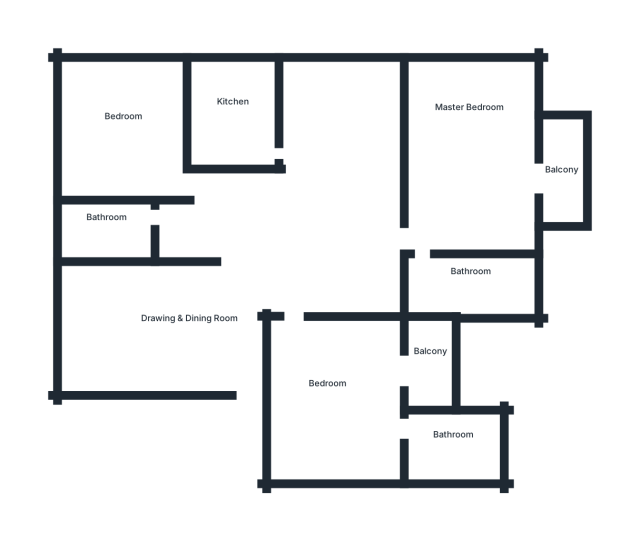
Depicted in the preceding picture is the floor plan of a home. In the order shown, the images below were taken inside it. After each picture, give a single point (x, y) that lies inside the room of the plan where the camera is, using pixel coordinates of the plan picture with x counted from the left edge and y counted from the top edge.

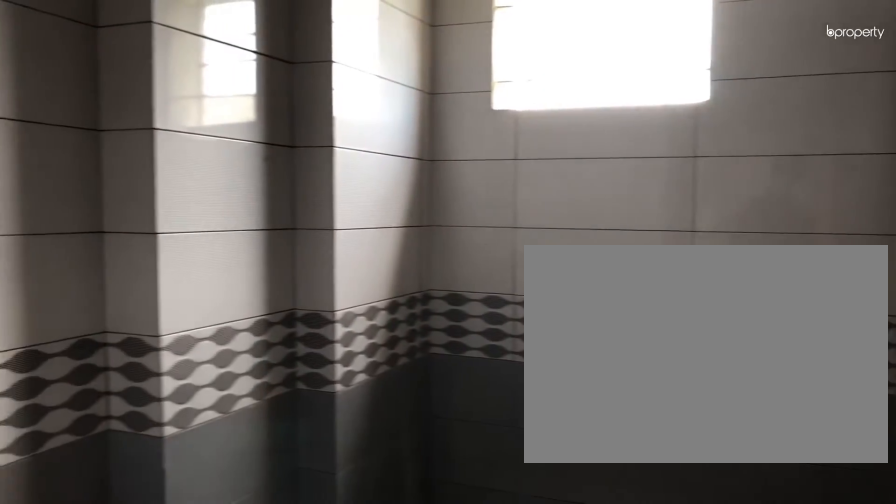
(96, 219)
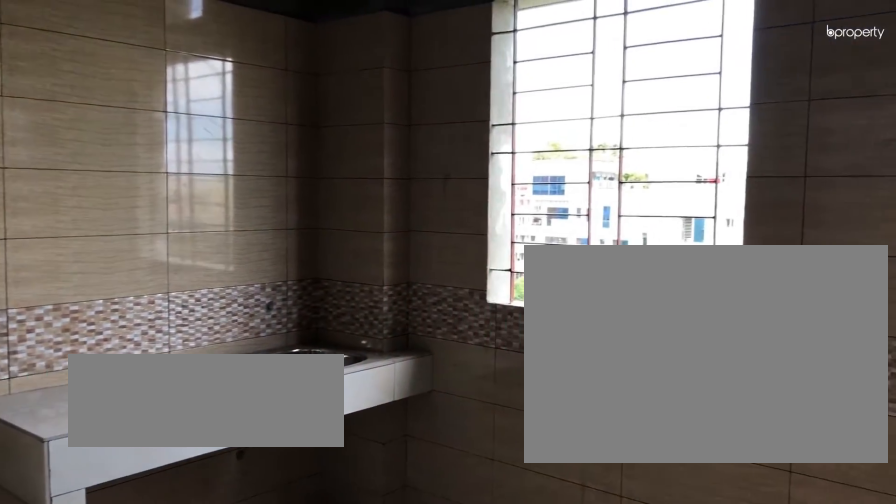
(235, 123)
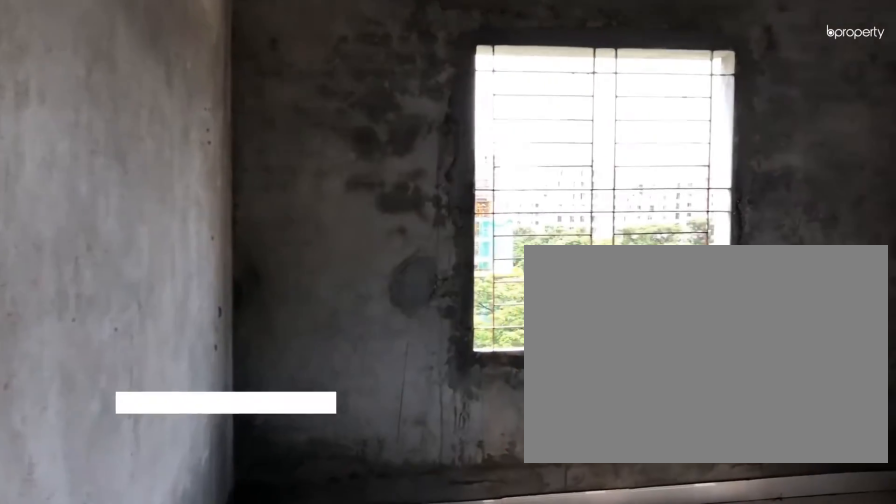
(124, 132)
